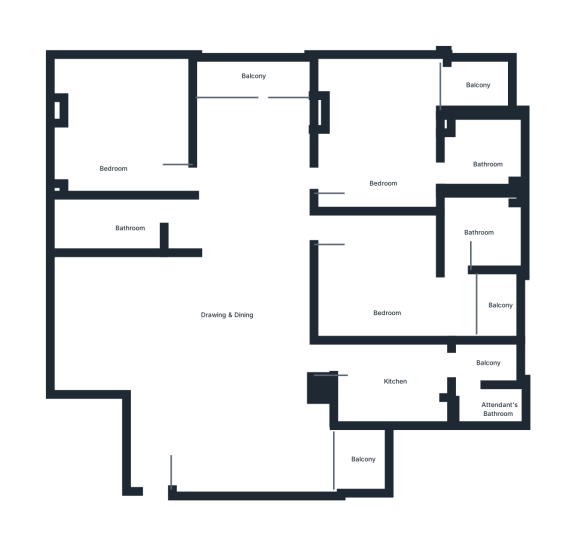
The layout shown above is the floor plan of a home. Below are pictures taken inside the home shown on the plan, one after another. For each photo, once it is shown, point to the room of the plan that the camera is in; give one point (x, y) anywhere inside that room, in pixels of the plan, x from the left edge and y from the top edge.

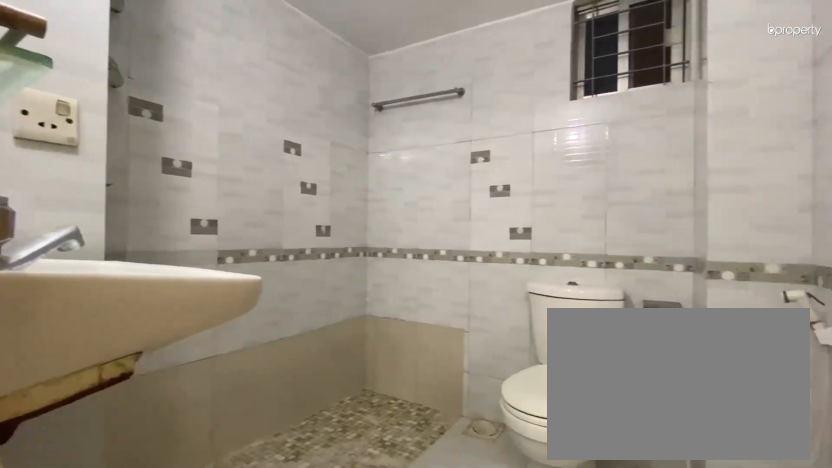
(490, 164)
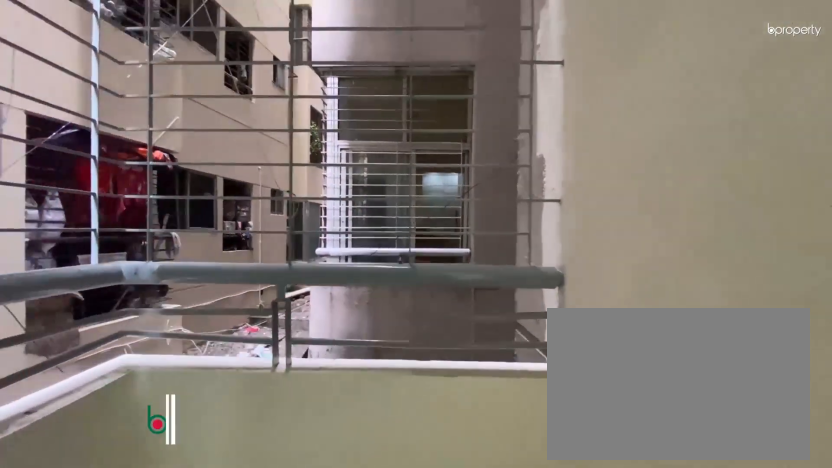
(482, 89)
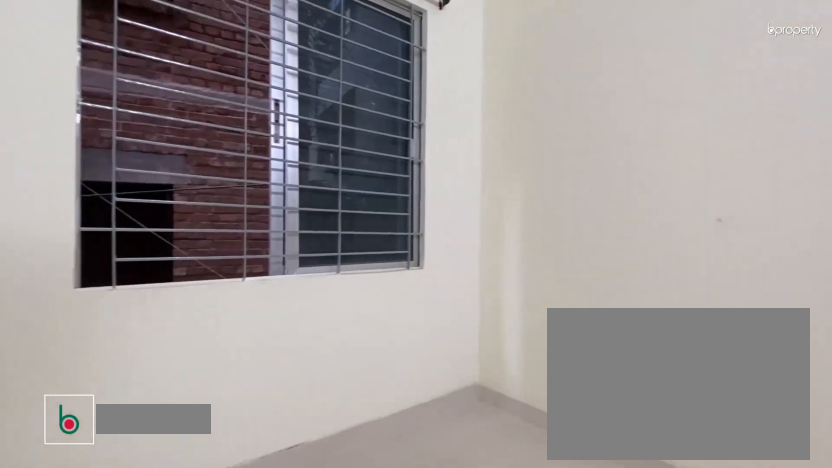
(110, 145)
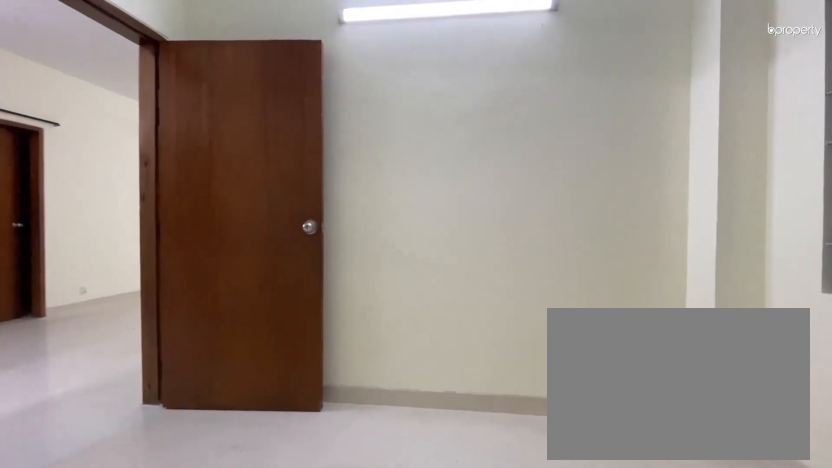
(110, 145)
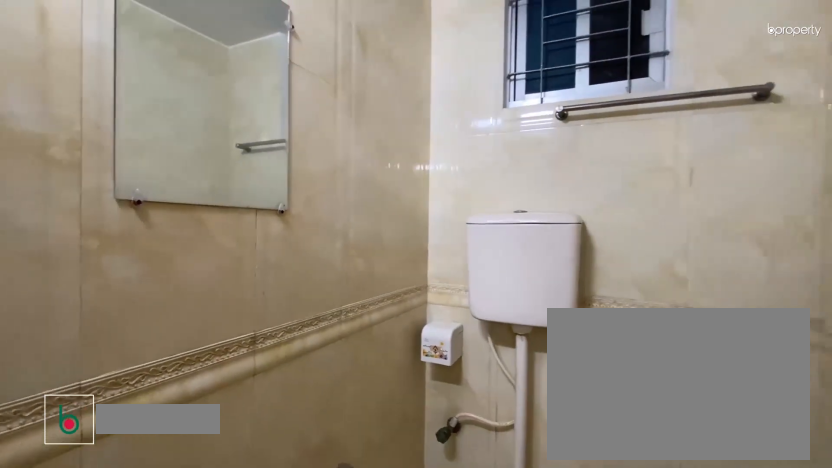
(144, 216)
